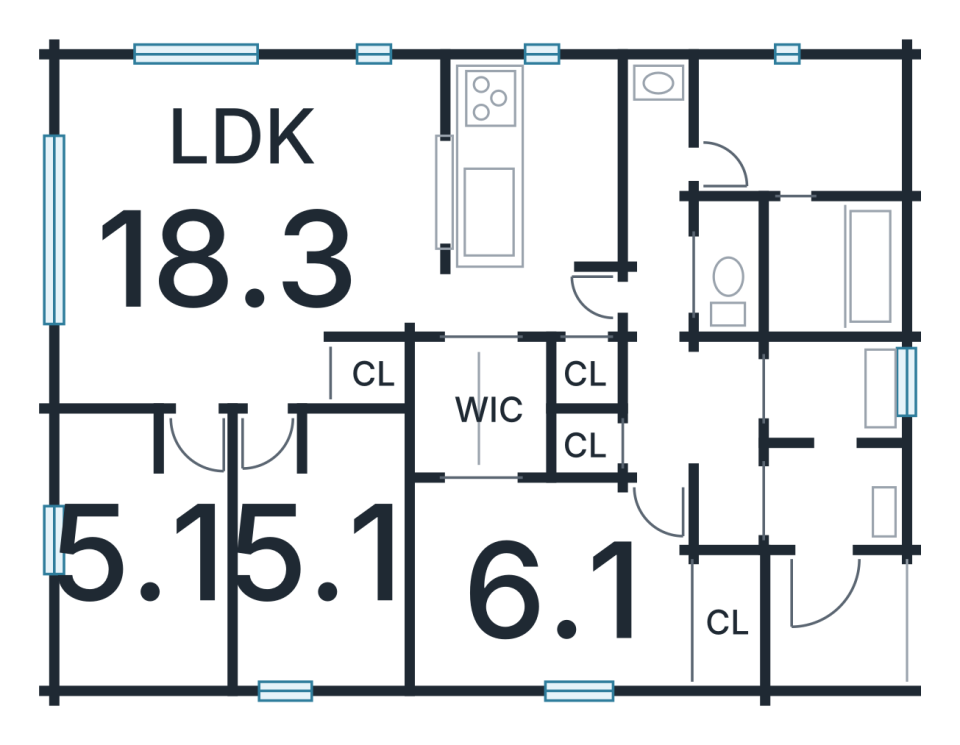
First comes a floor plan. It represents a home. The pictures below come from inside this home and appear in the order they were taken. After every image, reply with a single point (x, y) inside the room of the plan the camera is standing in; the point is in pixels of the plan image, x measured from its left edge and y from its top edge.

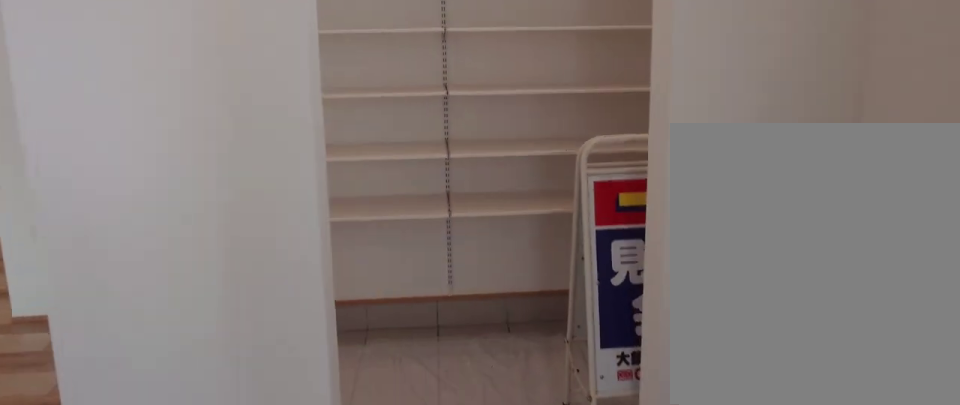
(831, 431)
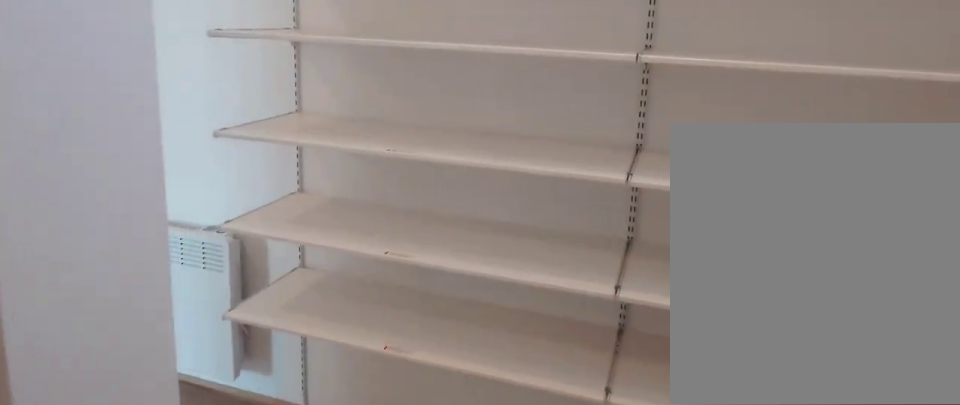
(831, 431)
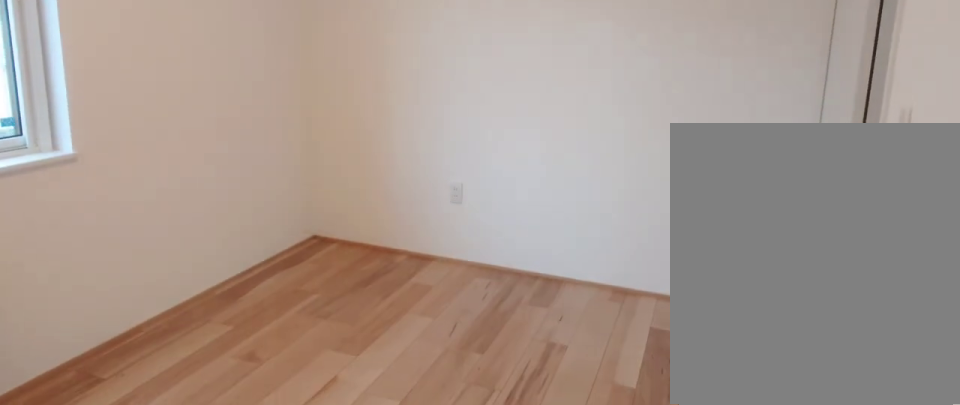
(536, 586)
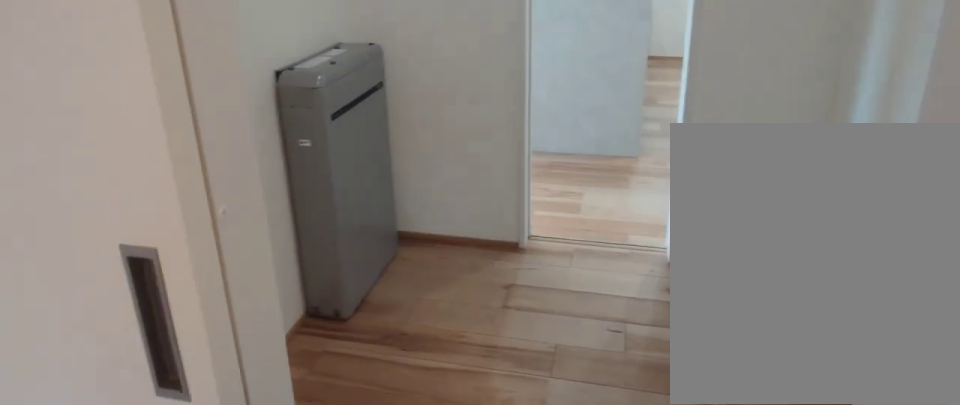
(480, 416)
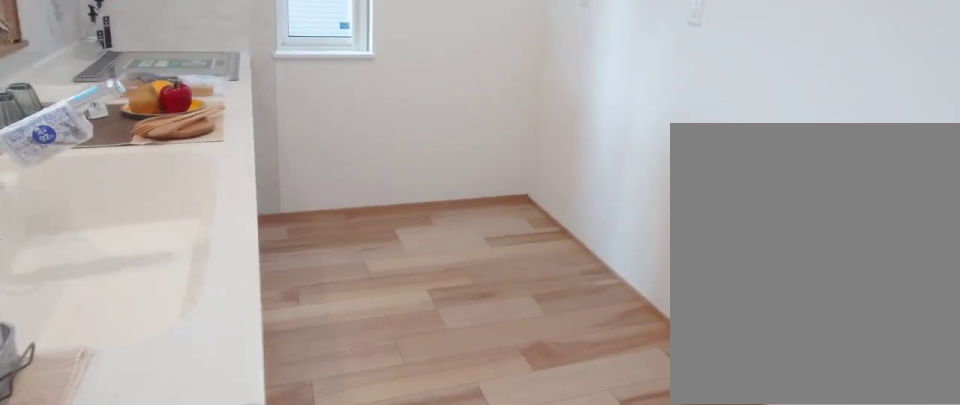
(528, 194)
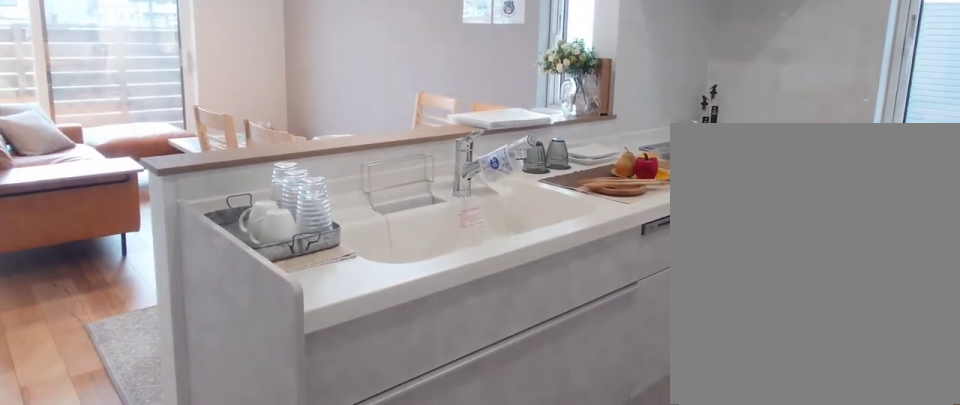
(528, 194)
